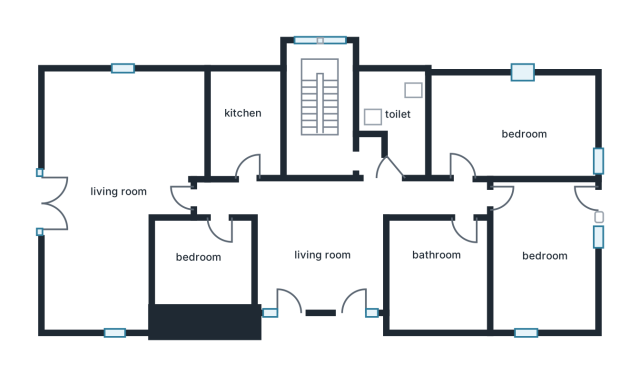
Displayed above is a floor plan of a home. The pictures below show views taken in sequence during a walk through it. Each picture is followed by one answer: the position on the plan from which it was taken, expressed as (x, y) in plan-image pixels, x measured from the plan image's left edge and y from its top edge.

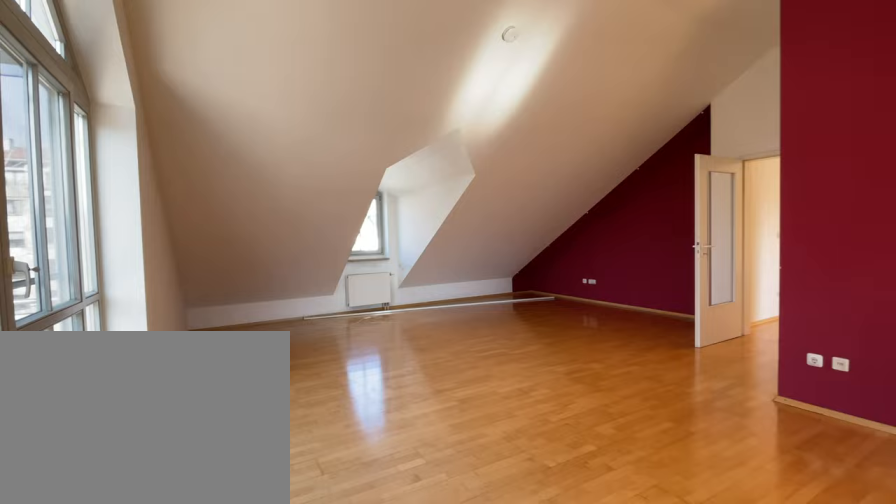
(118, 196)
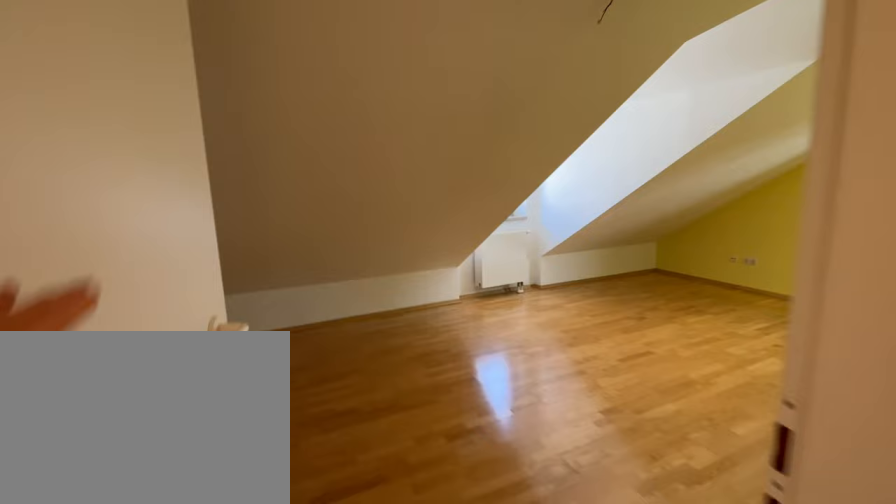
(453, 156)
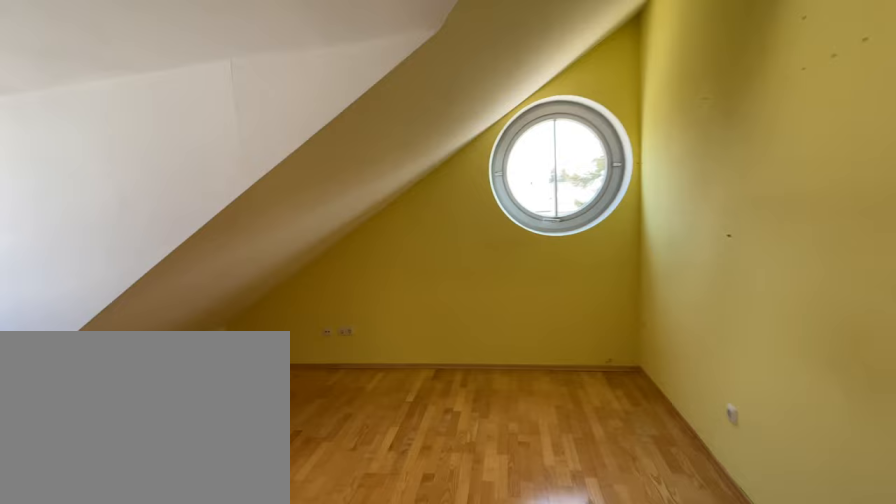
(487, 139)
